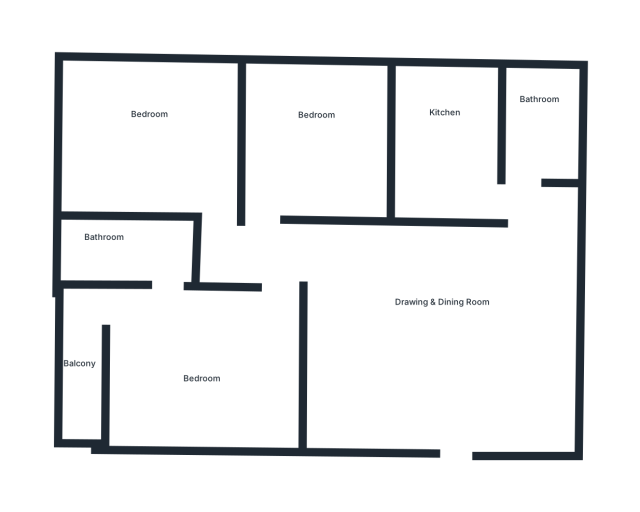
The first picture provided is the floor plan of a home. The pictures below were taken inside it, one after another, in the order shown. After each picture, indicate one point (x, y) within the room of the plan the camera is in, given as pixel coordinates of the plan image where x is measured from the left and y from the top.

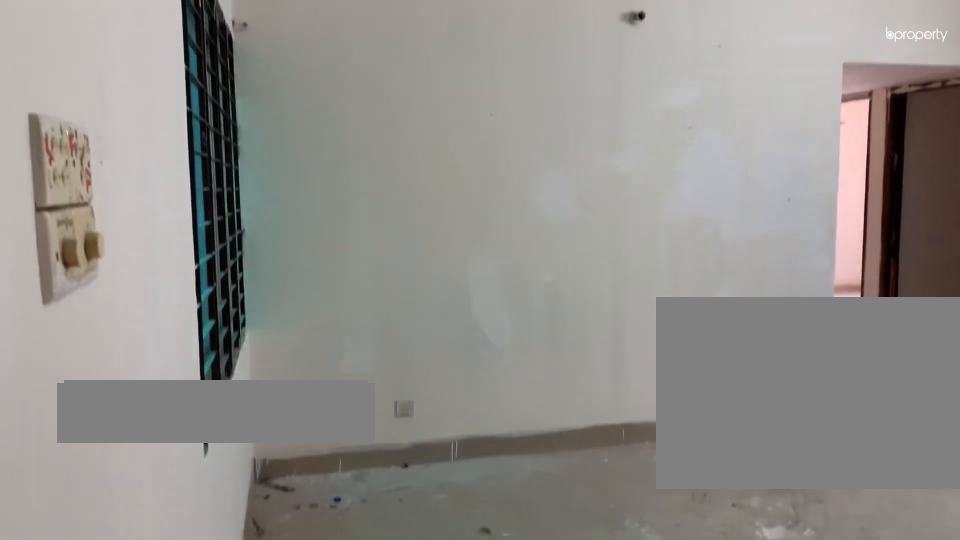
(432, 337)
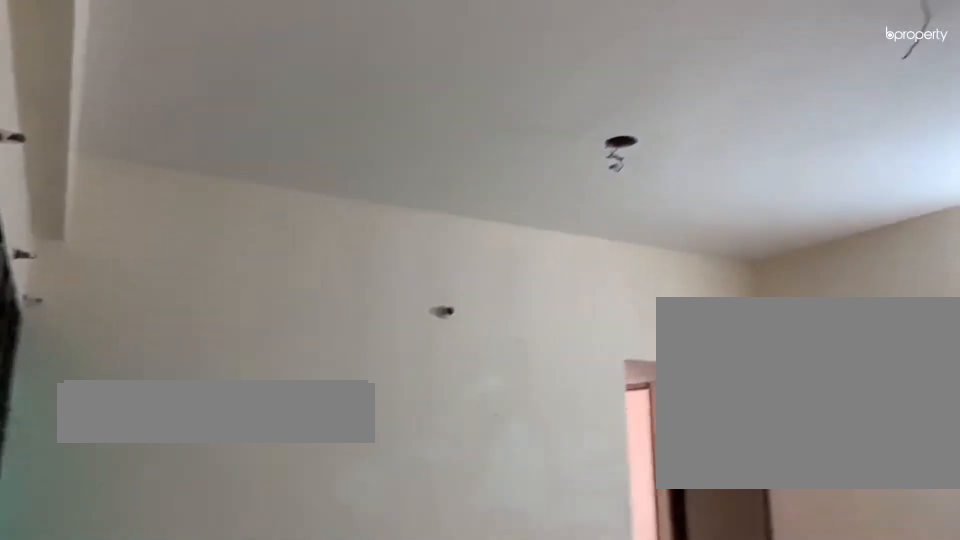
(432, 337)
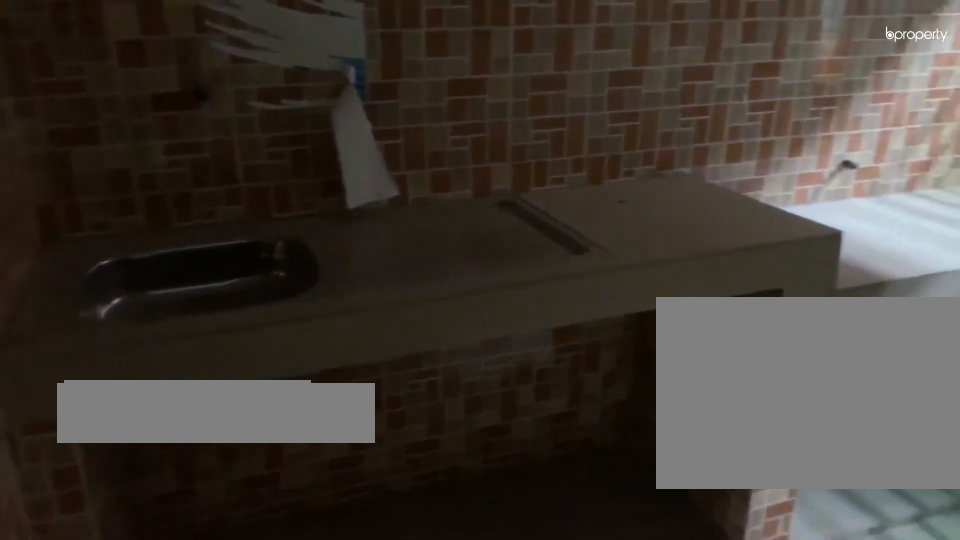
(446, 146)
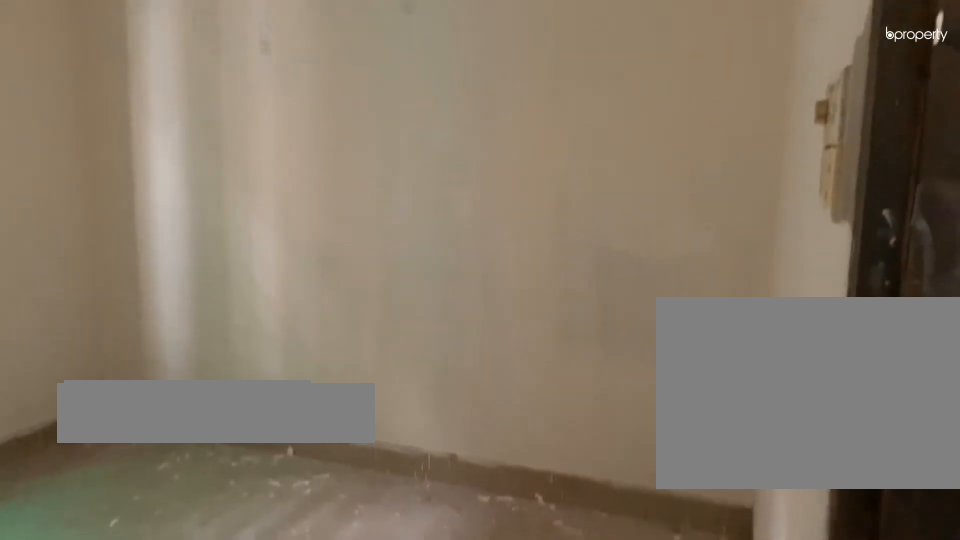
(319, 142)
